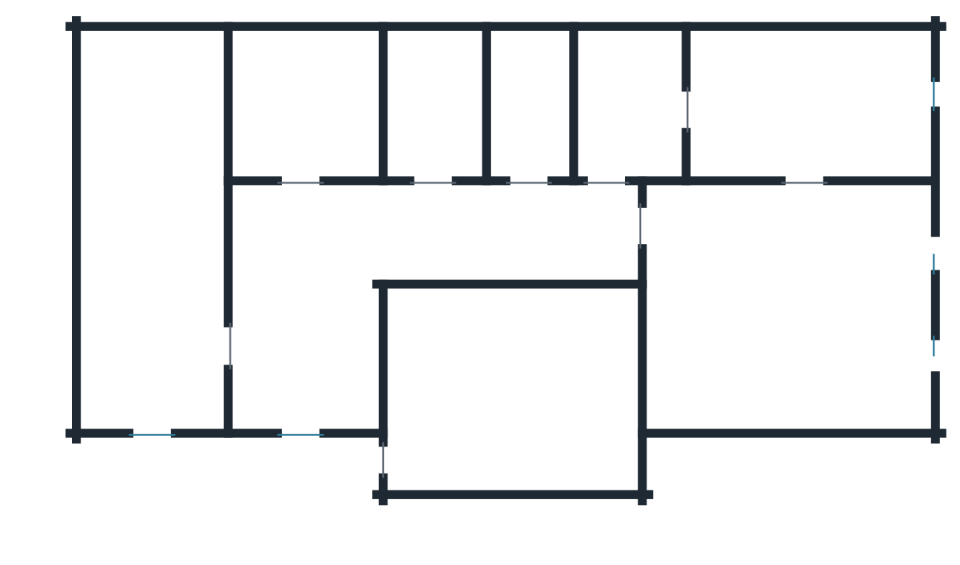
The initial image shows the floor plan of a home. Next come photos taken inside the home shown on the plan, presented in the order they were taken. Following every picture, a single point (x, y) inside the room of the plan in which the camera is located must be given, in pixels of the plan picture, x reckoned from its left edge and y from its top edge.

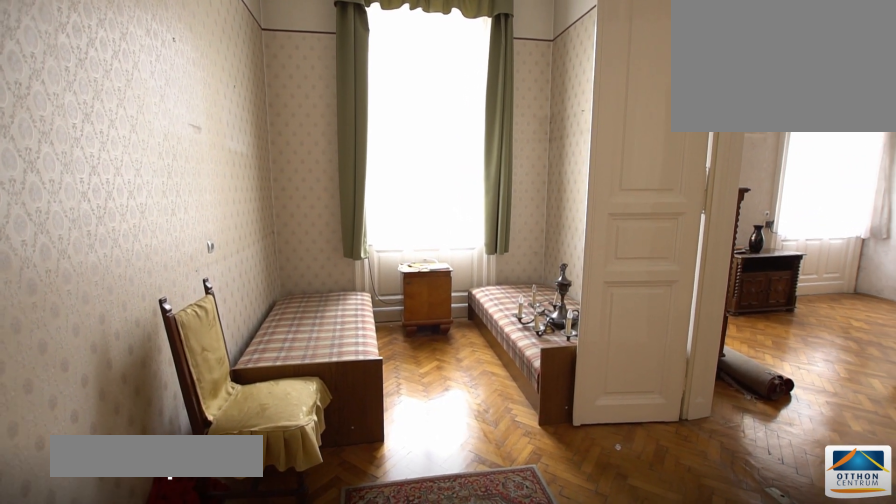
(806, 104)
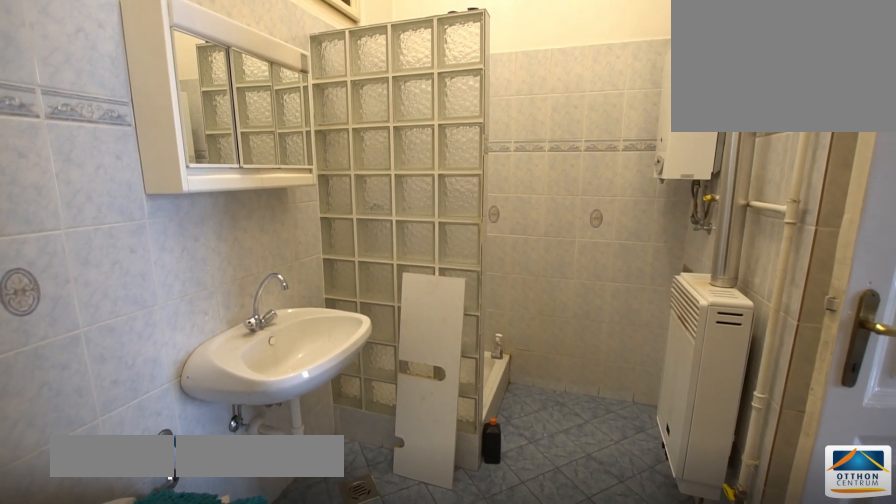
(627, 103)
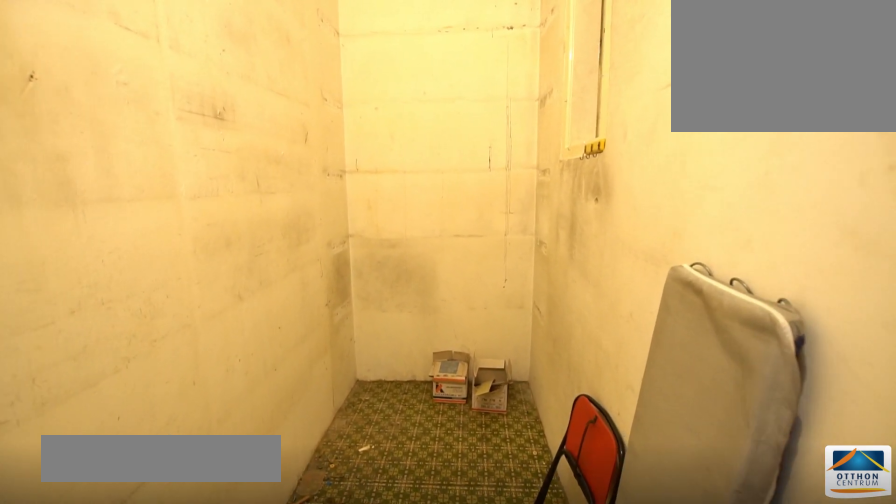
(521, 103)
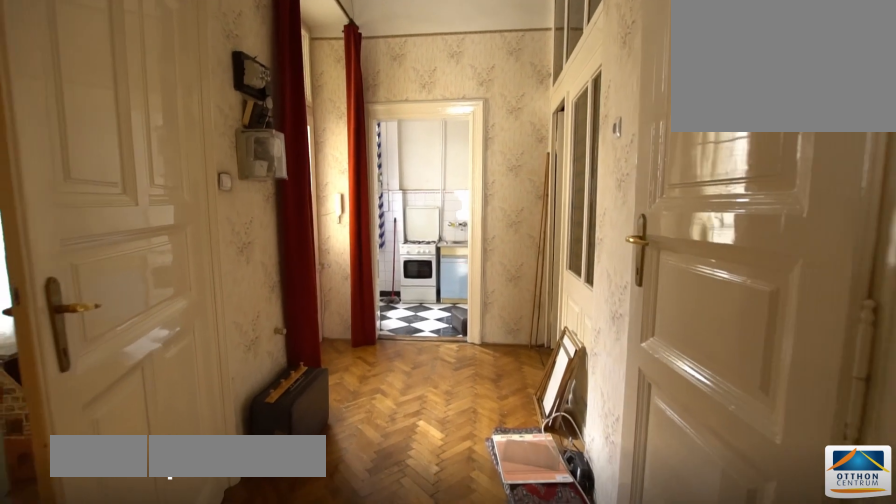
(449, 232)
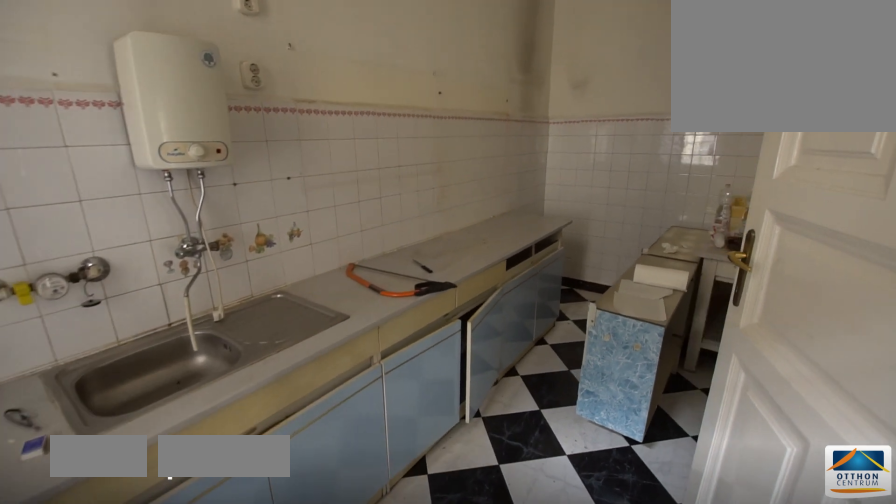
(155, 232)
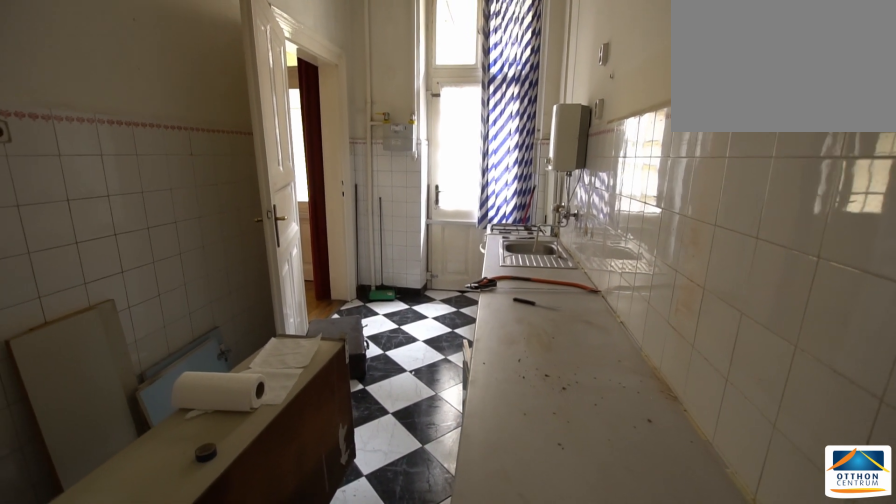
(155, 232)
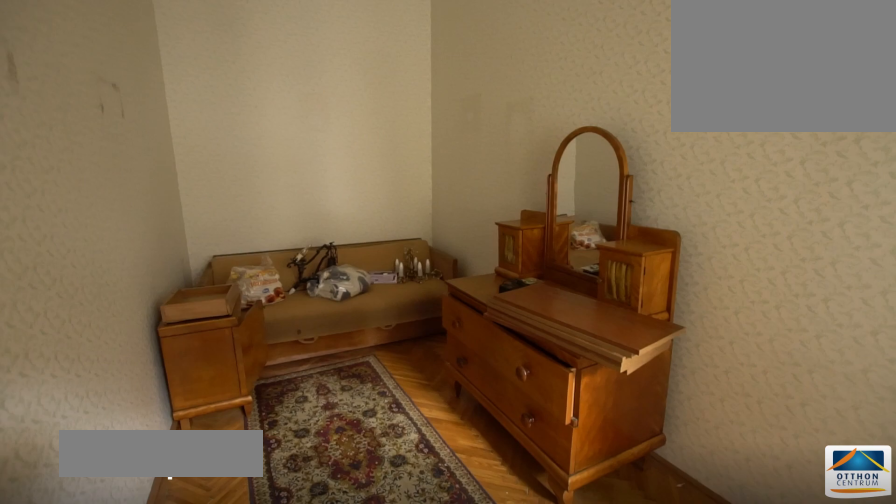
(508, 399)
